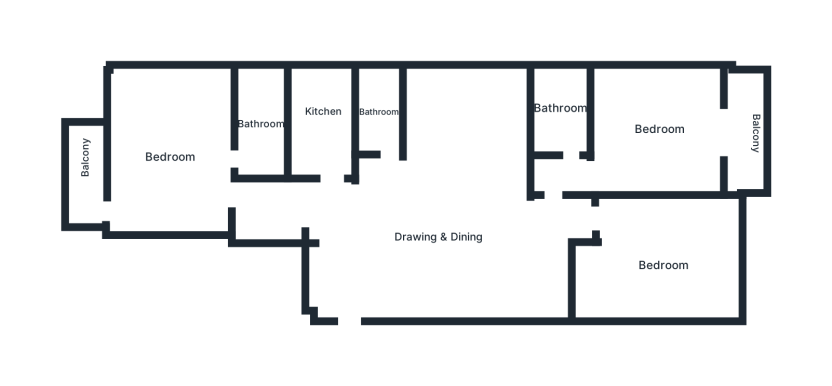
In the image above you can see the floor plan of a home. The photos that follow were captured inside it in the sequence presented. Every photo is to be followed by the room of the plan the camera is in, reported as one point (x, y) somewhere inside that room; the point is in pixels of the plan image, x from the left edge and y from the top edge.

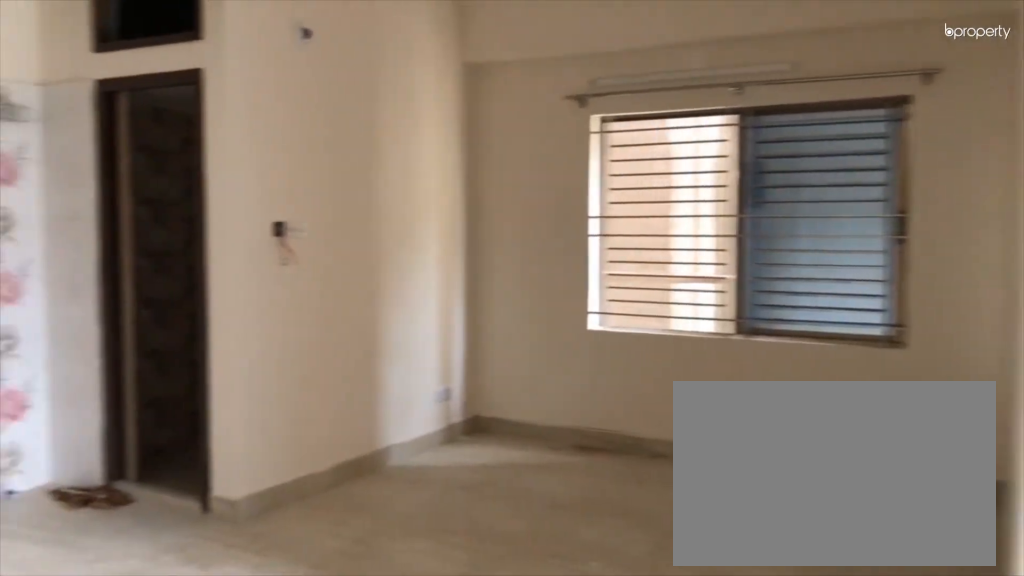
(401, 226)
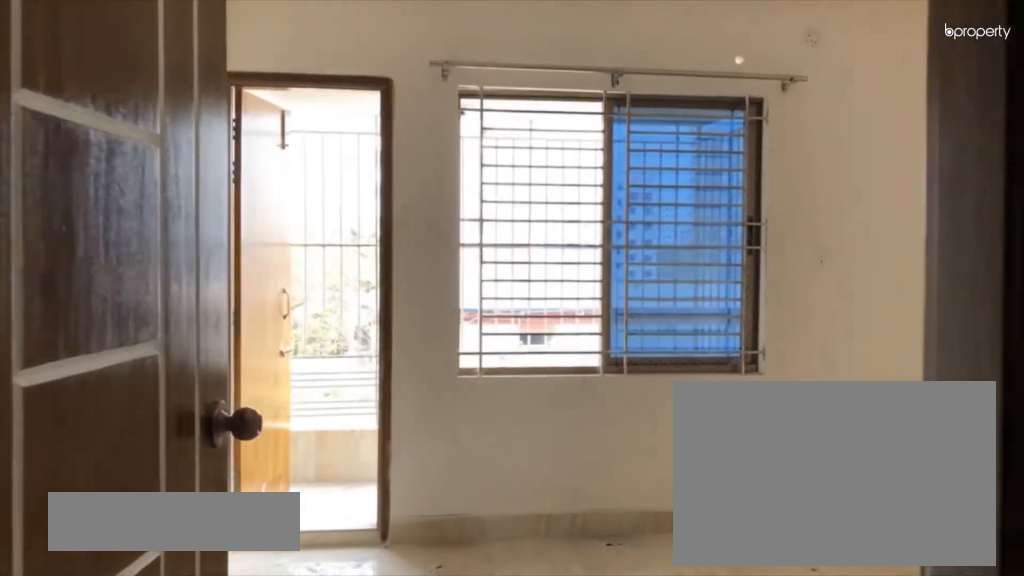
(168, 138)
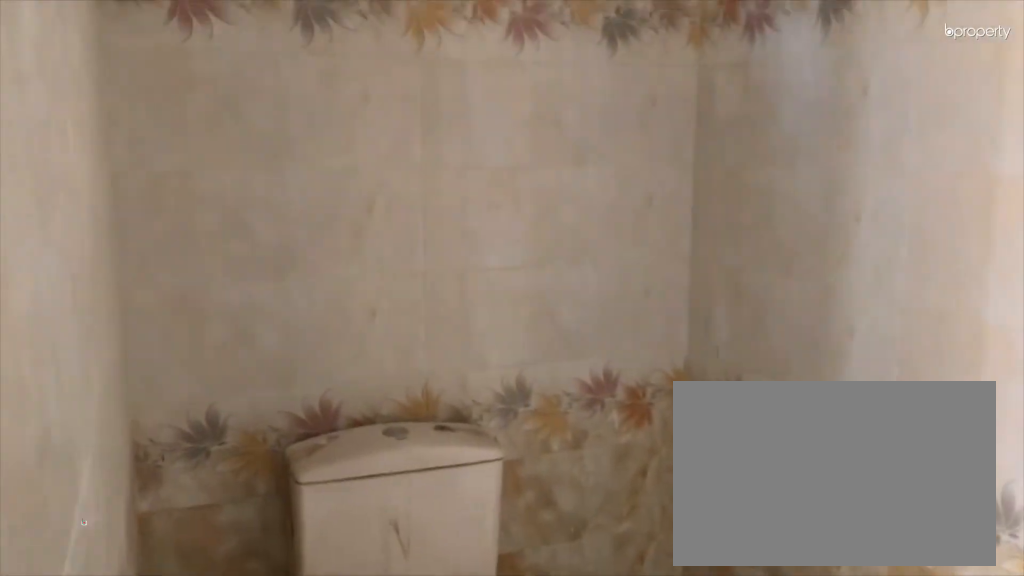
(263, 119)
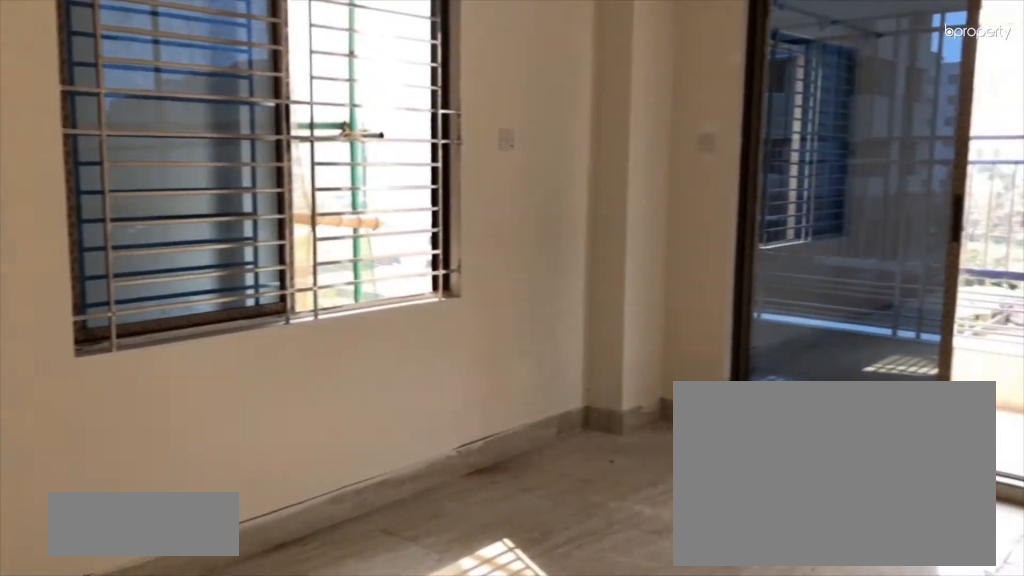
(662, 135)
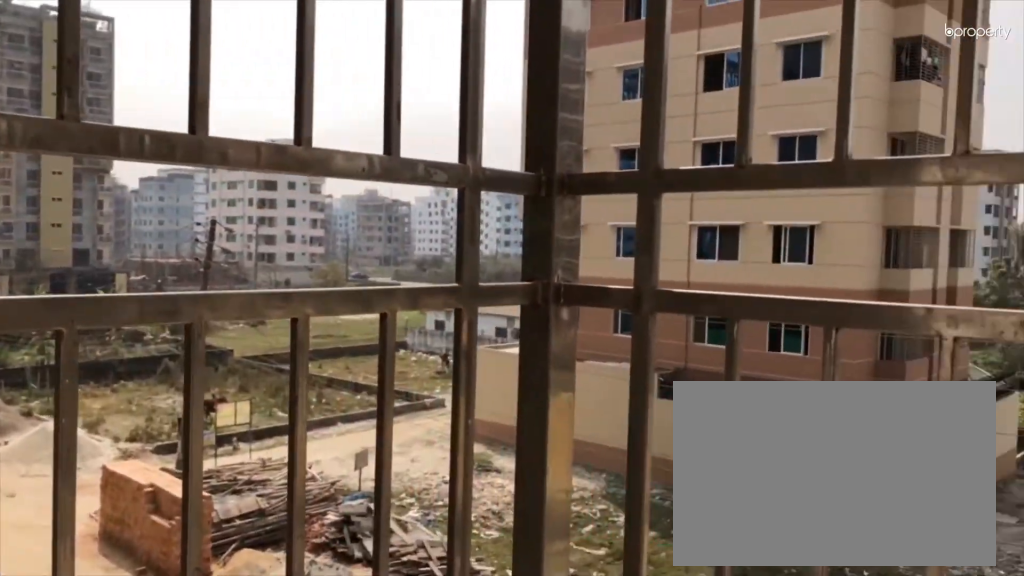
(745, 128)
